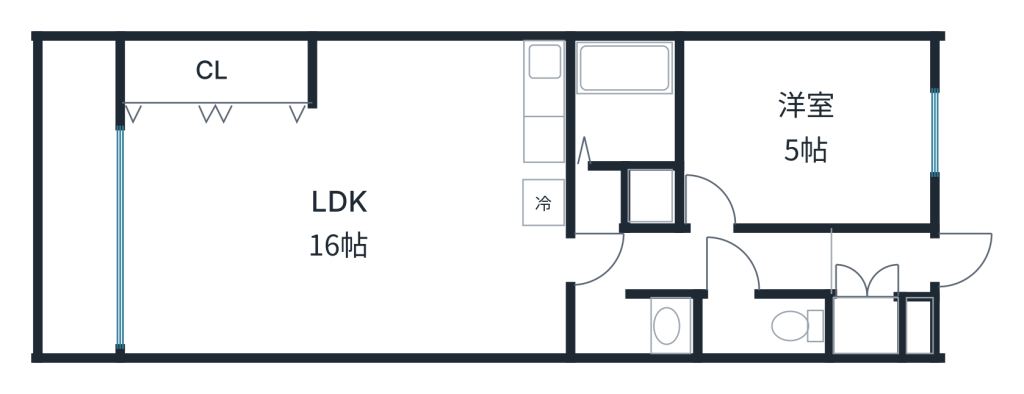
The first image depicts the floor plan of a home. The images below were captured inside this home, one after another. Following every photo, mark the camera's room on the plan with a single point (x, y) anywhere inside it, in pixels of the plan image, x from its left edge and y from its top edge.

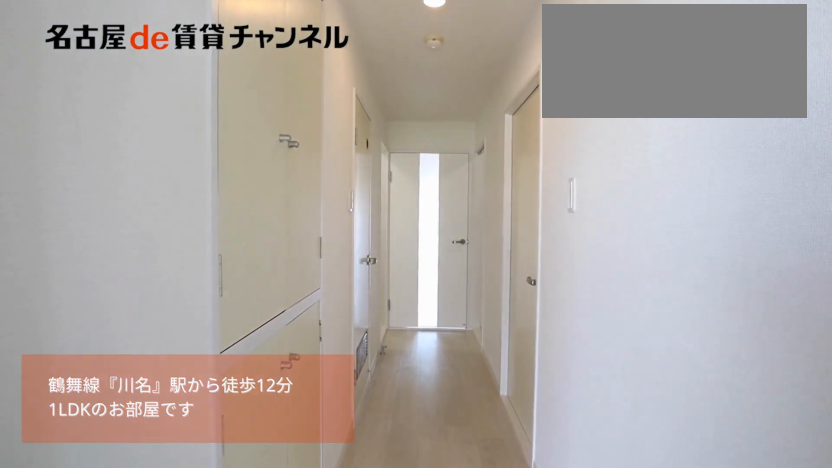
(883, 264)
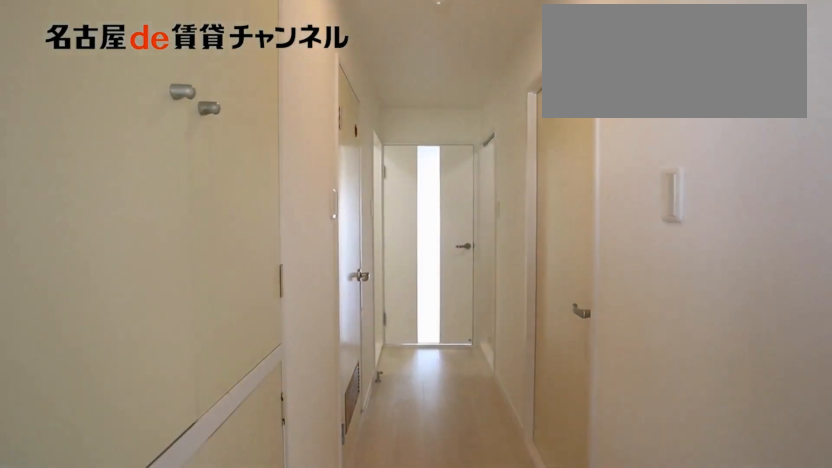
(883, 264)
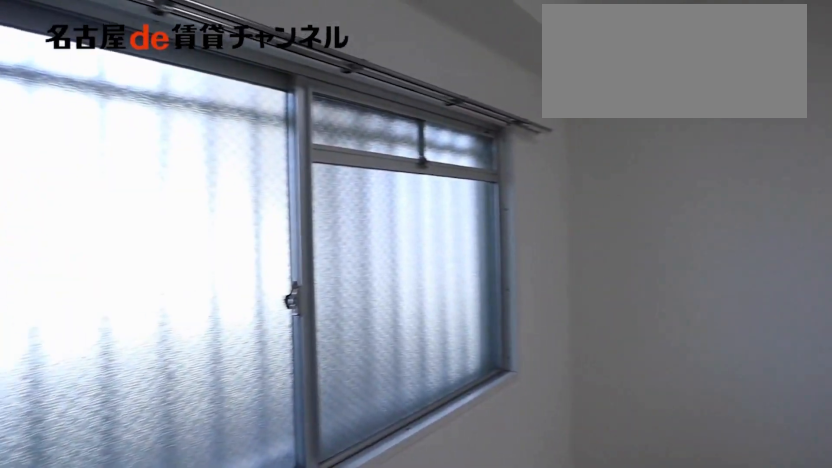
(807, 134)
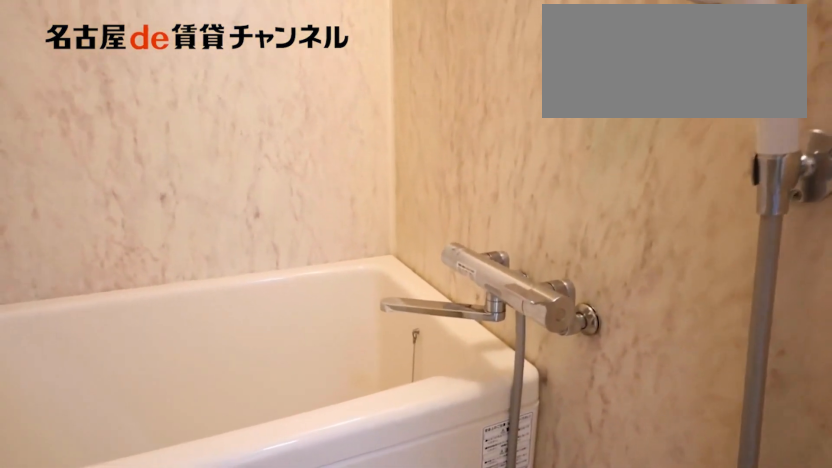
(624, 101)
